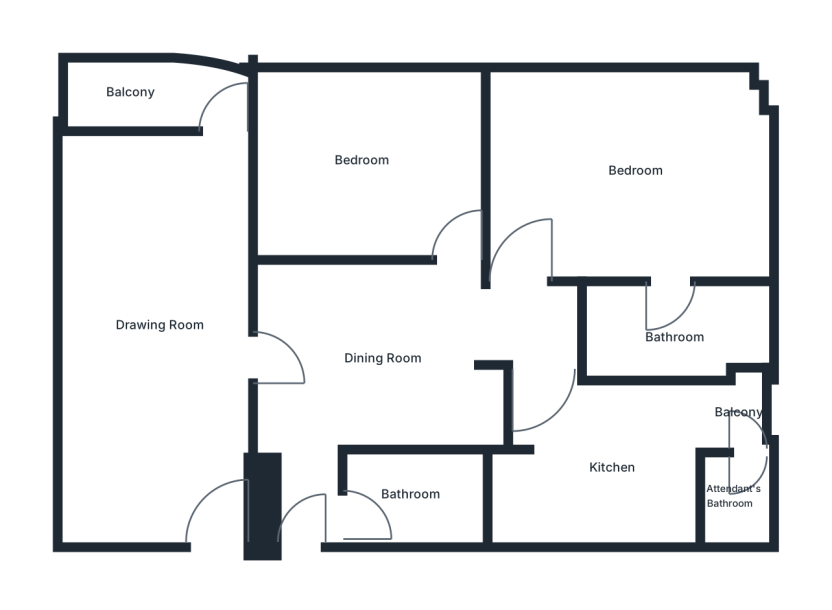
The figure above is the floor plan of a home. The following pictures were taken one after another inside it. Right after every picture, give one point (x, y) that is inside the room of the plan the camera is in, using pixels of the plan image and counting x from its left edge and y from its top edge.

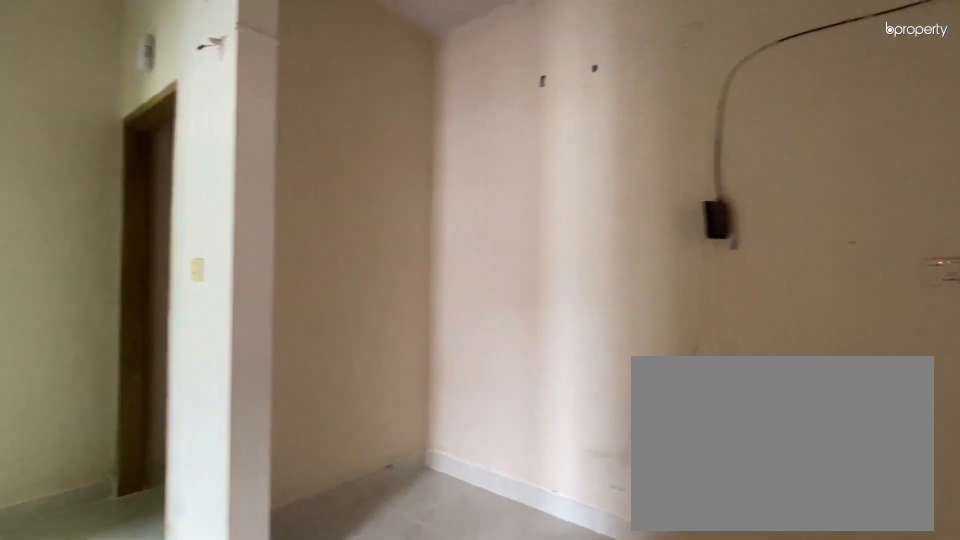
(368, 363)
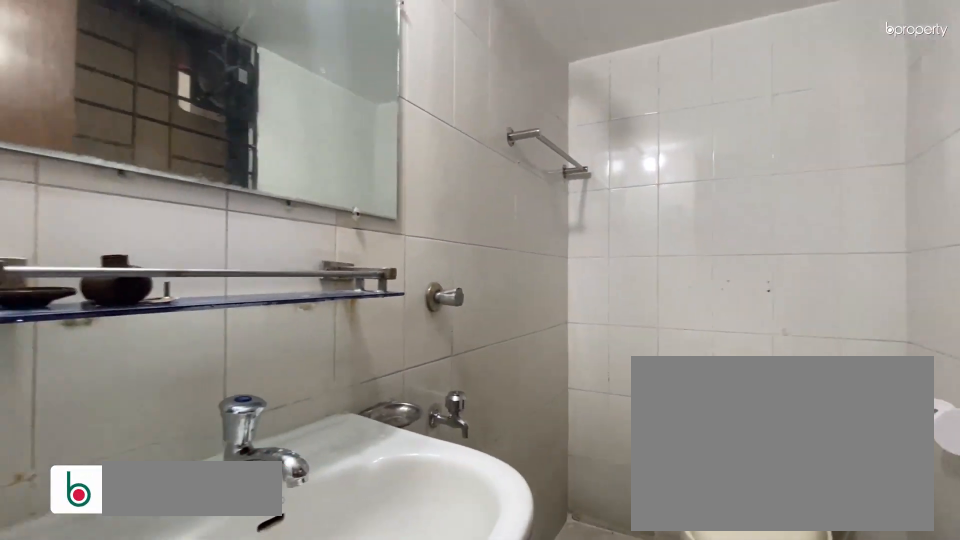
(404, 504)
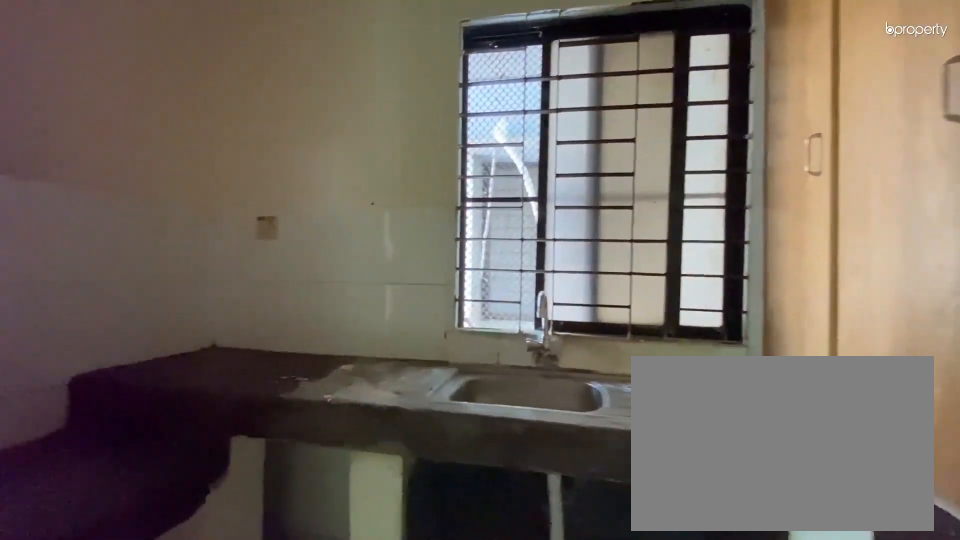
(599, 466)
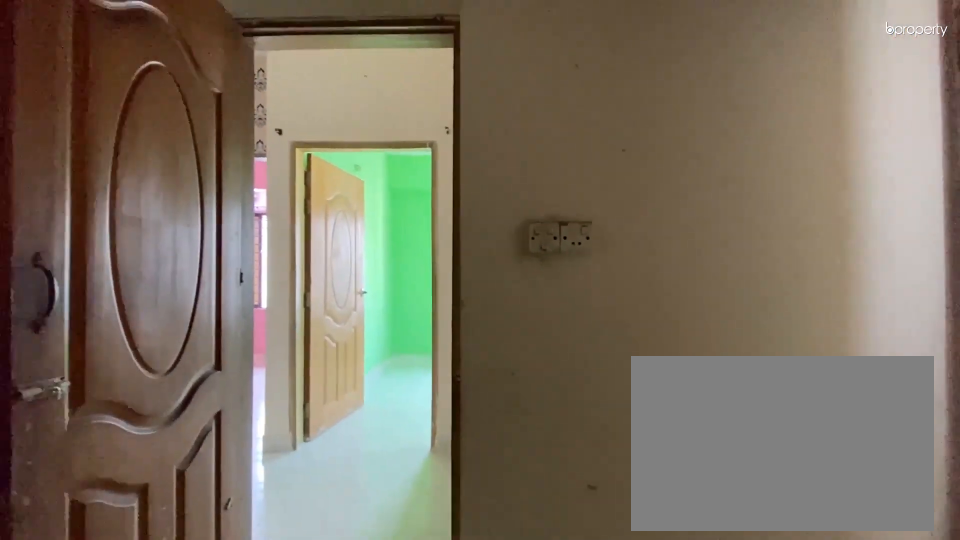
(599, 466)
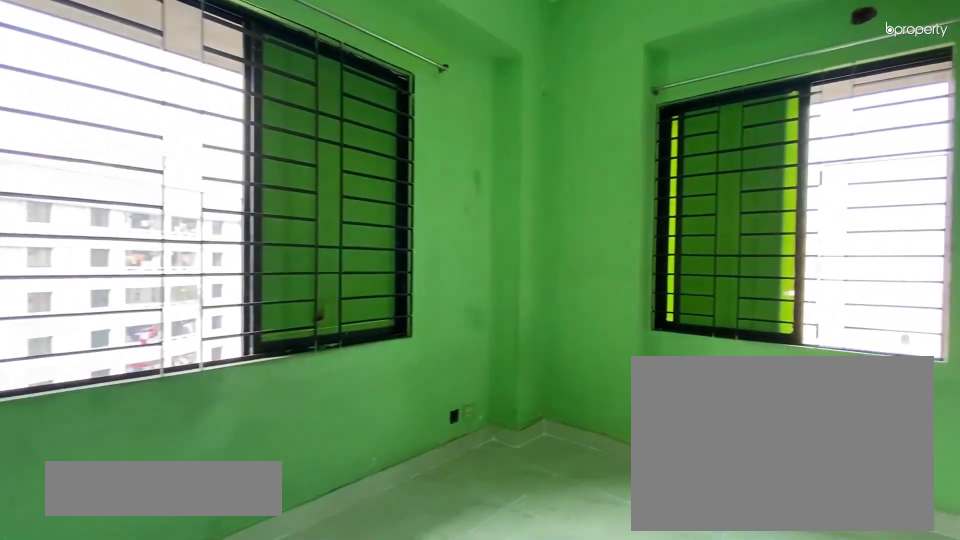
(631, 187)
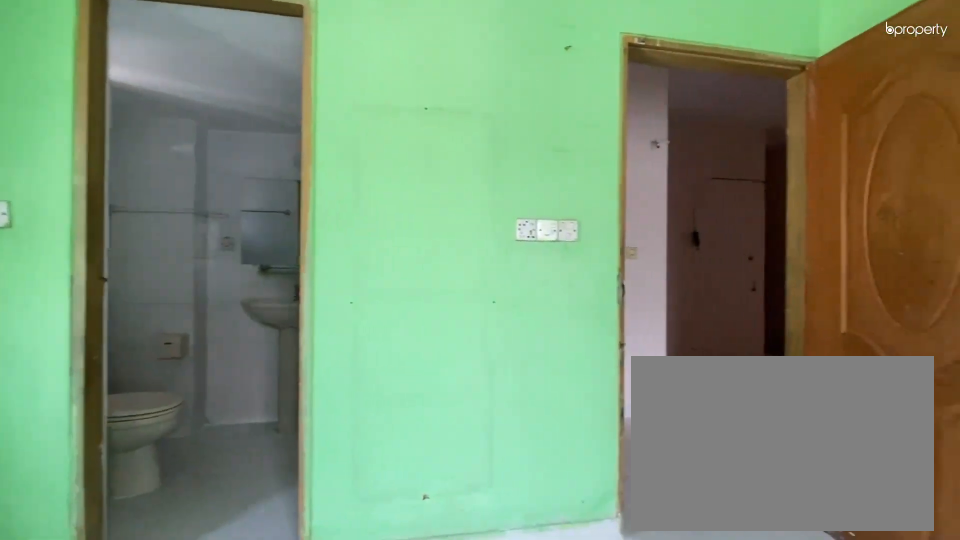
(631, 187)
